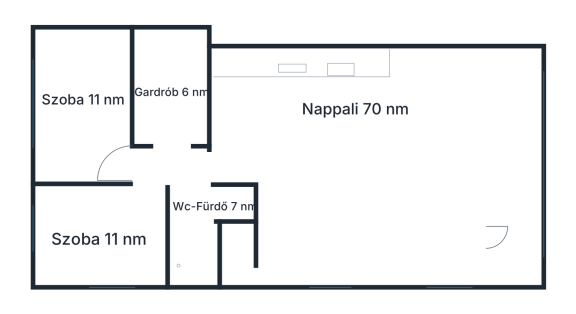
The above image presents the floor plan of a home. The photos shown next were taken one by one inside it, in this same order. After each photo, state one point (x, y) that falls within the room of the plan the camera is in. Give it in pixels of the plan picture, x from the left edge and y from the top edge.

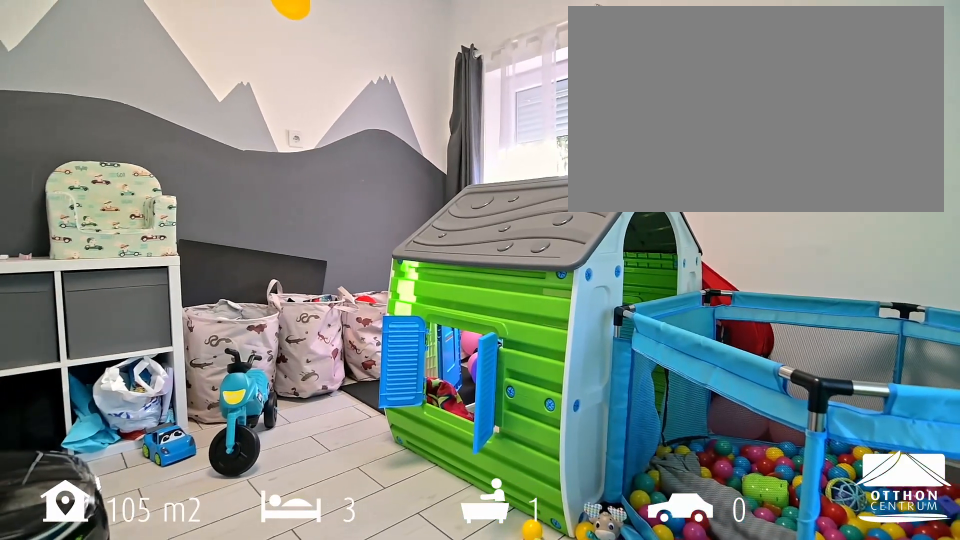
(99, 240)
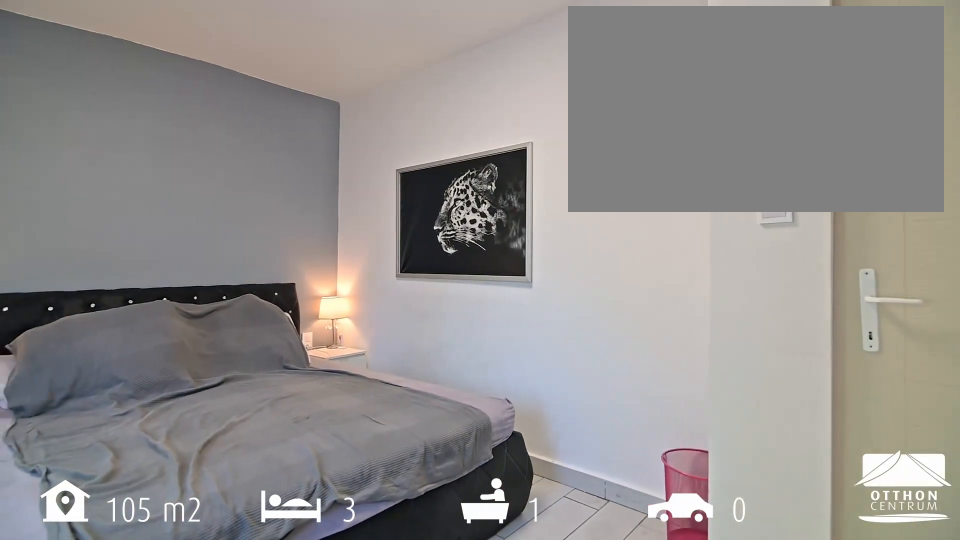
(84, 109)
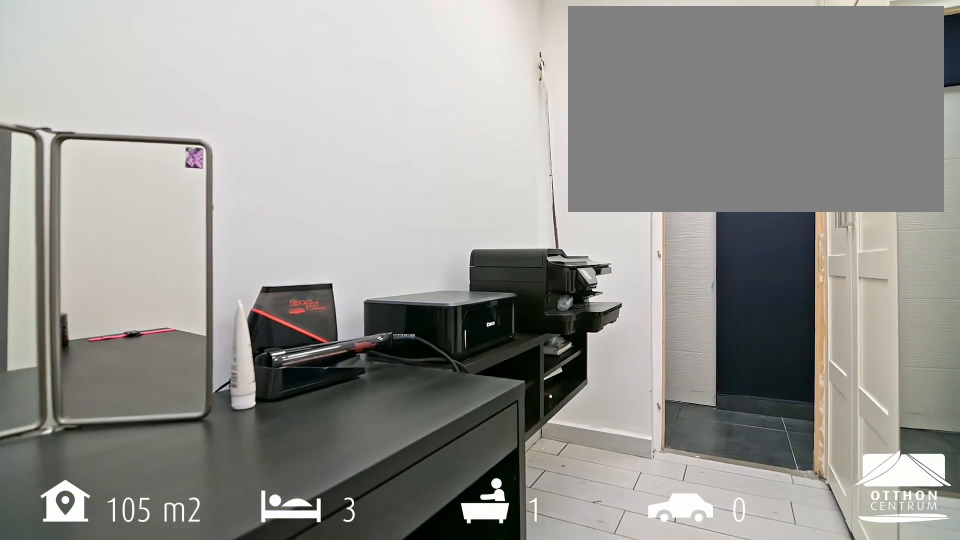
(169, 93)
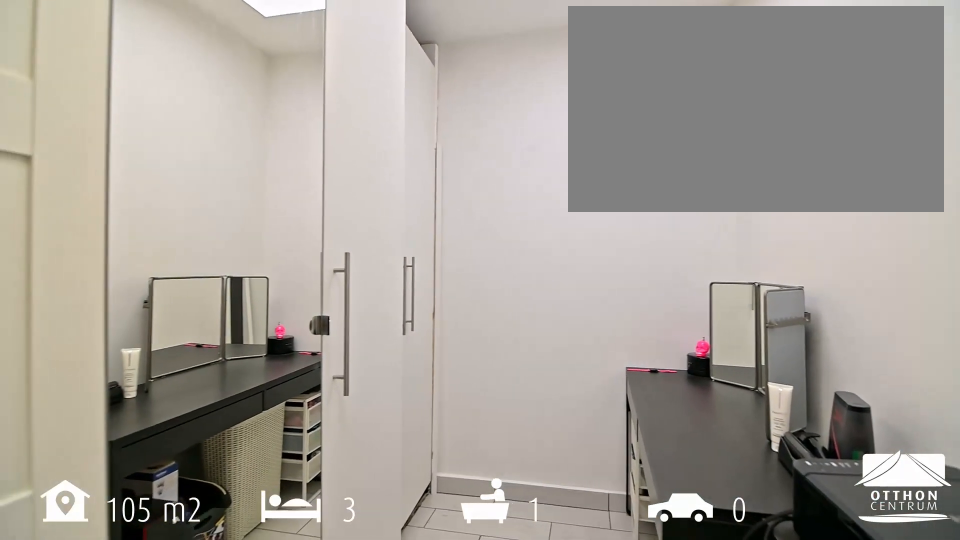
(169, 93)
